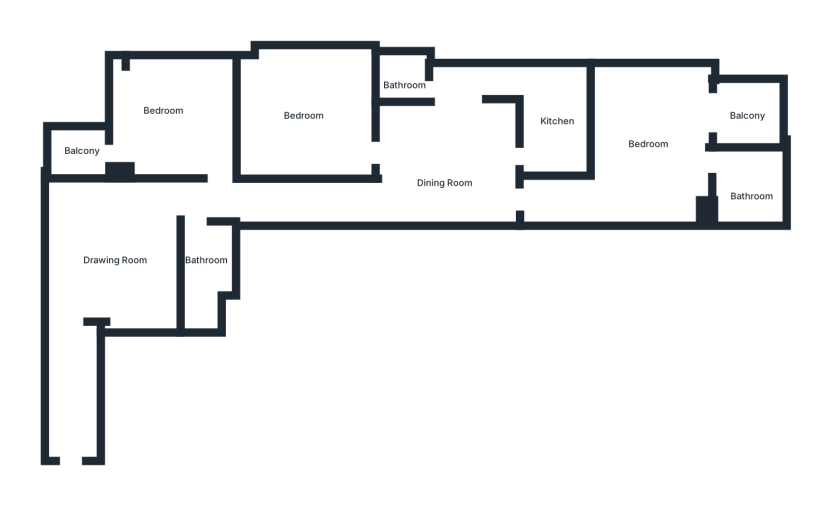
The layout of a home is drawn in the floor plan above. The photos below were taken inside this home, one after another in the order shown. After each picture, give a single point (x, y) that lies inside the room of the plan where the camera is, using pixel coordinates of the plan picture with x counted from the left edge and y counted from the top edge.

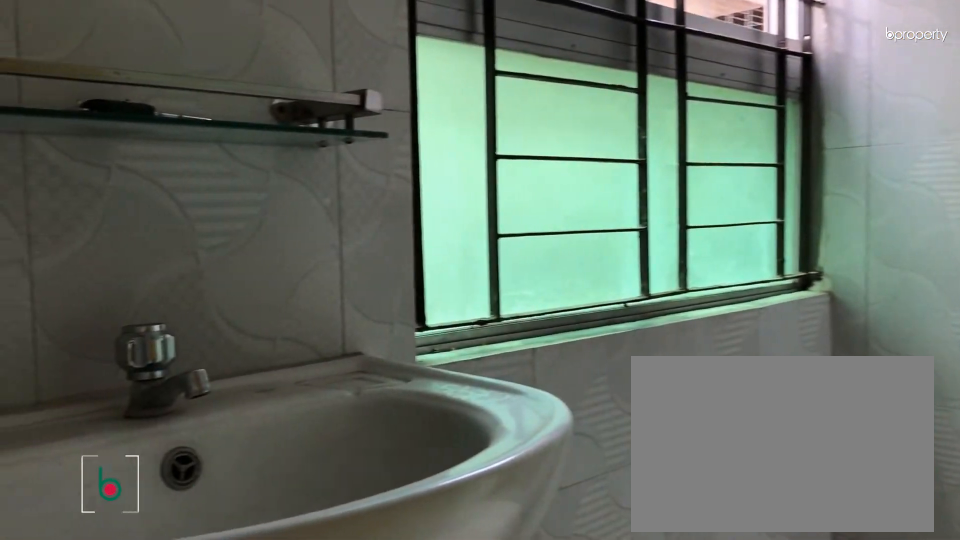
(201, 263)
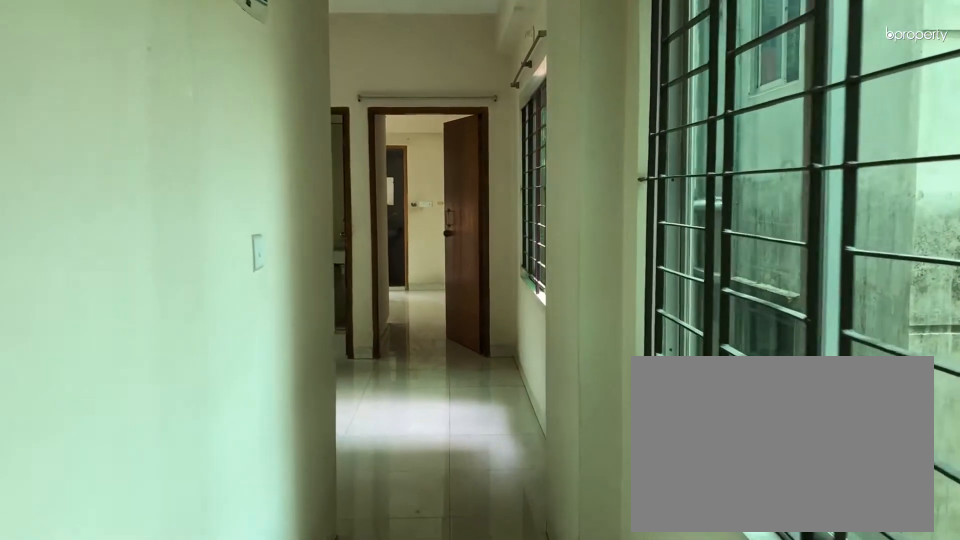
(309, 198)
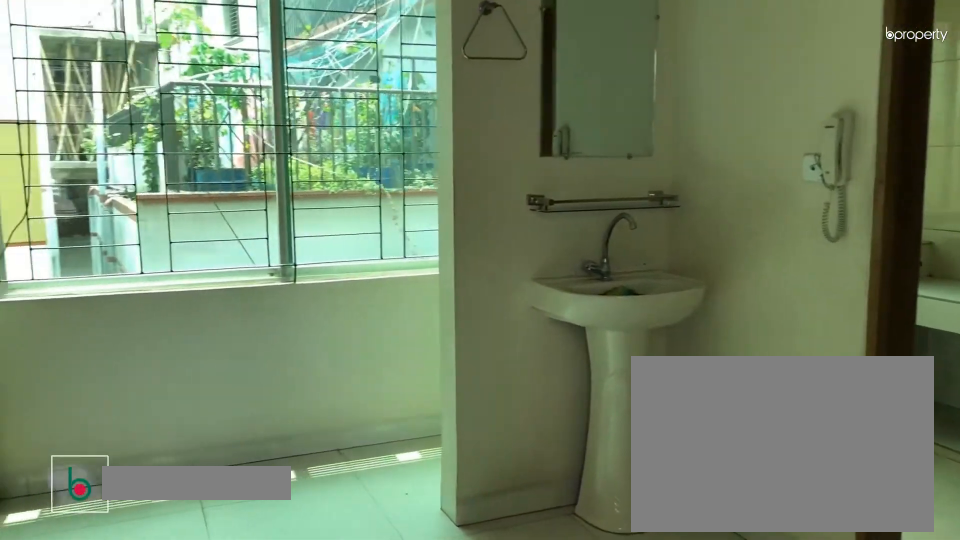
(448, 153)
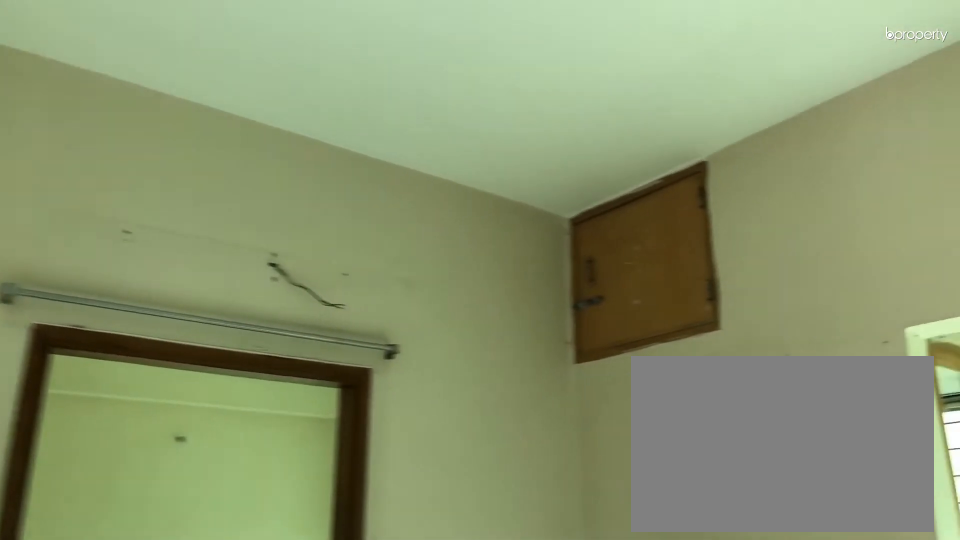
(448, 153)
